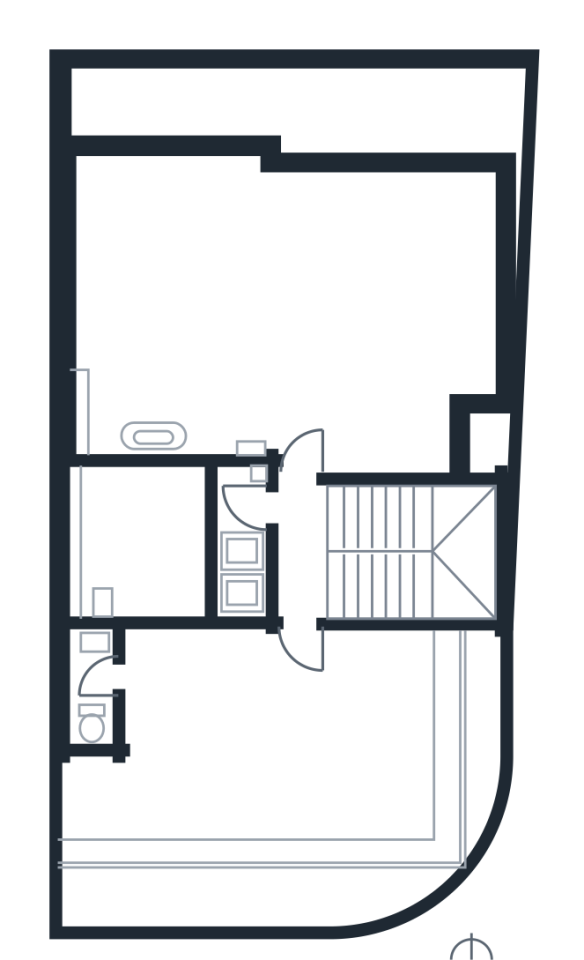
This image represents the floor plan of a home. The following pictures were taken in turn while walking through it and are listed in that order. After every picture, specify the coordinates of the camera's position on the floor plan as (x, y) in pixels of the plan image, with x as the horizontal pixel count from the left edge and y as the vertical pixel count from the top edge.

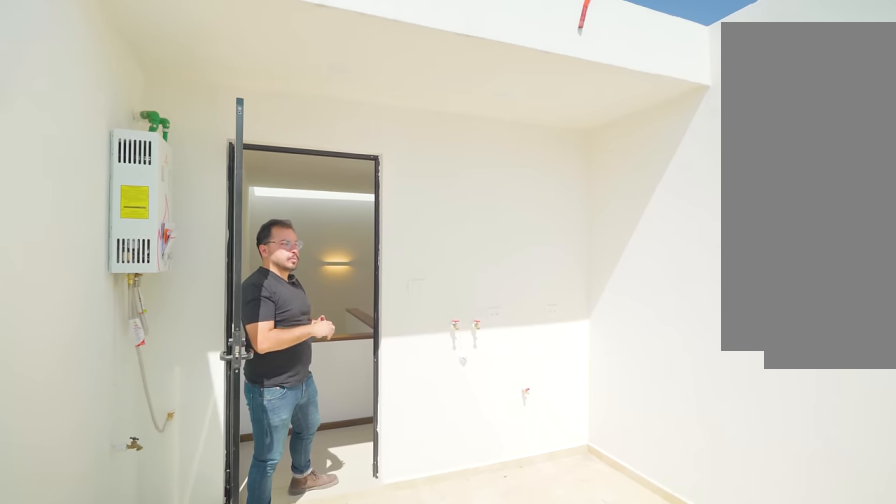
(125, 501)
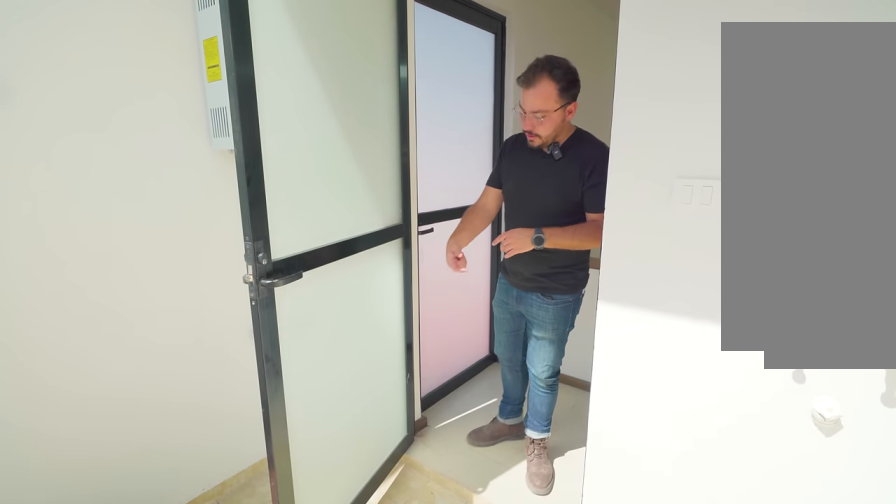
(168, 520)
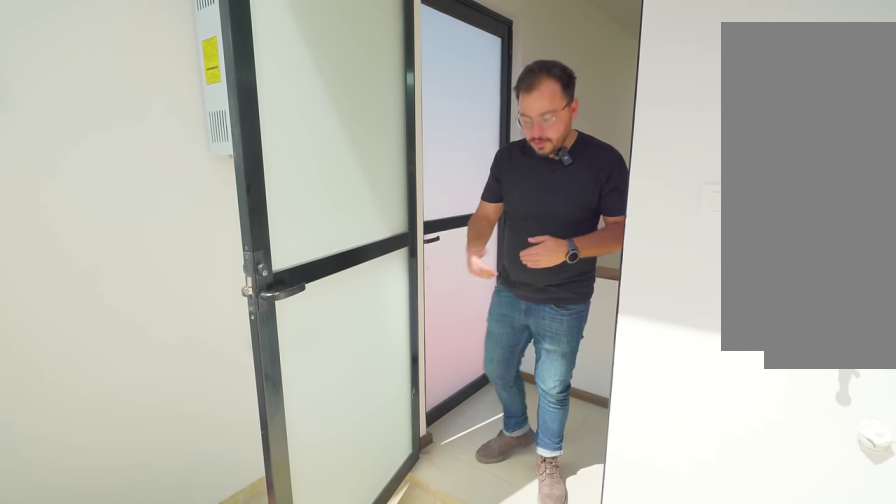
(168, 520)
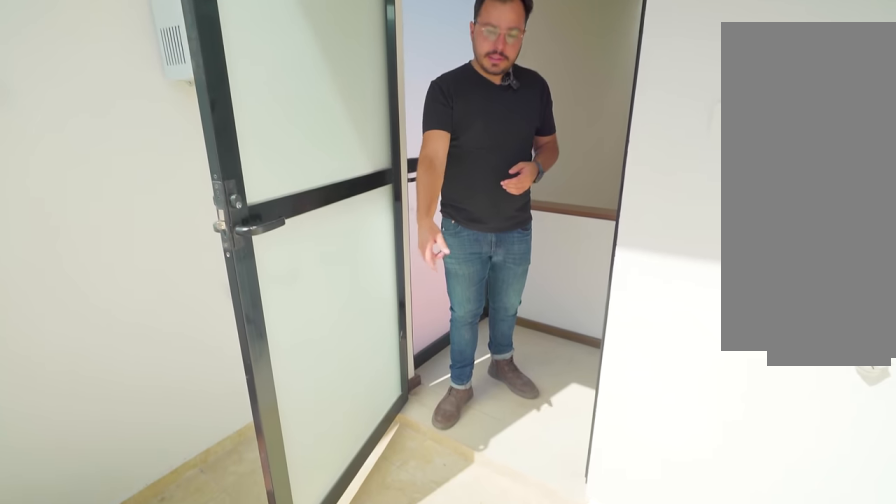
(168, 520)
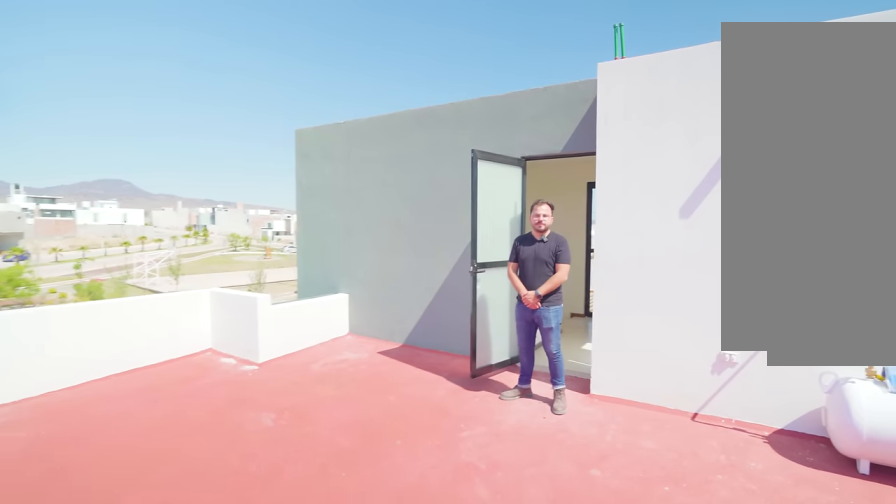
(314, 320)
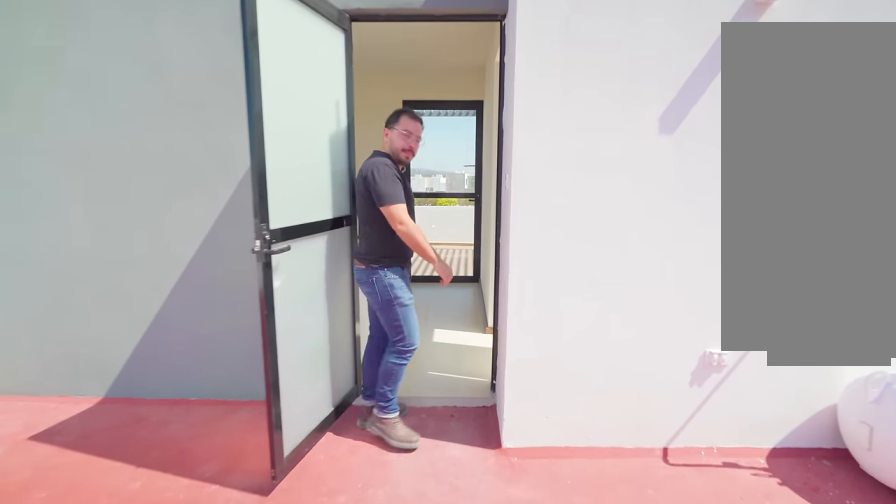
(288, 276)
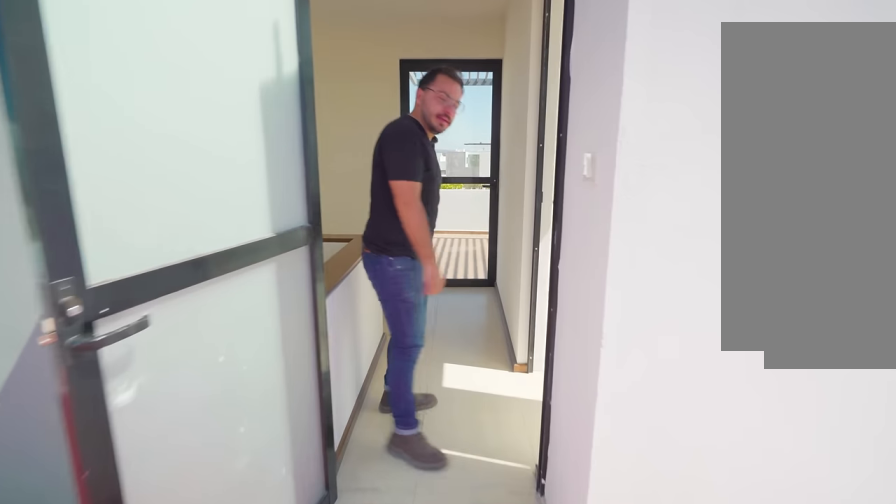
(305, 343)
